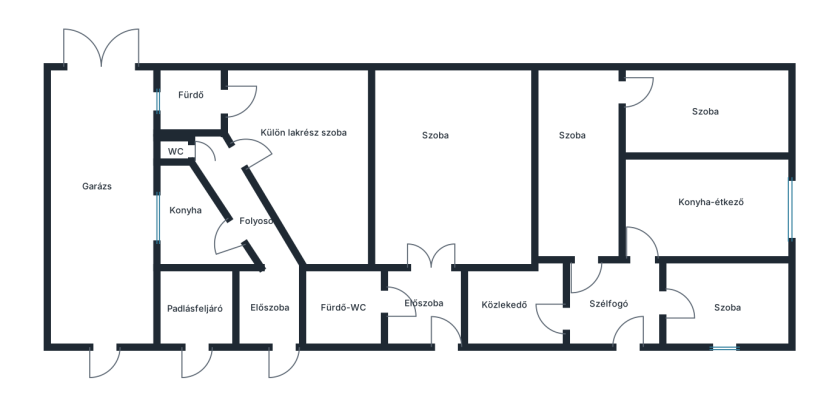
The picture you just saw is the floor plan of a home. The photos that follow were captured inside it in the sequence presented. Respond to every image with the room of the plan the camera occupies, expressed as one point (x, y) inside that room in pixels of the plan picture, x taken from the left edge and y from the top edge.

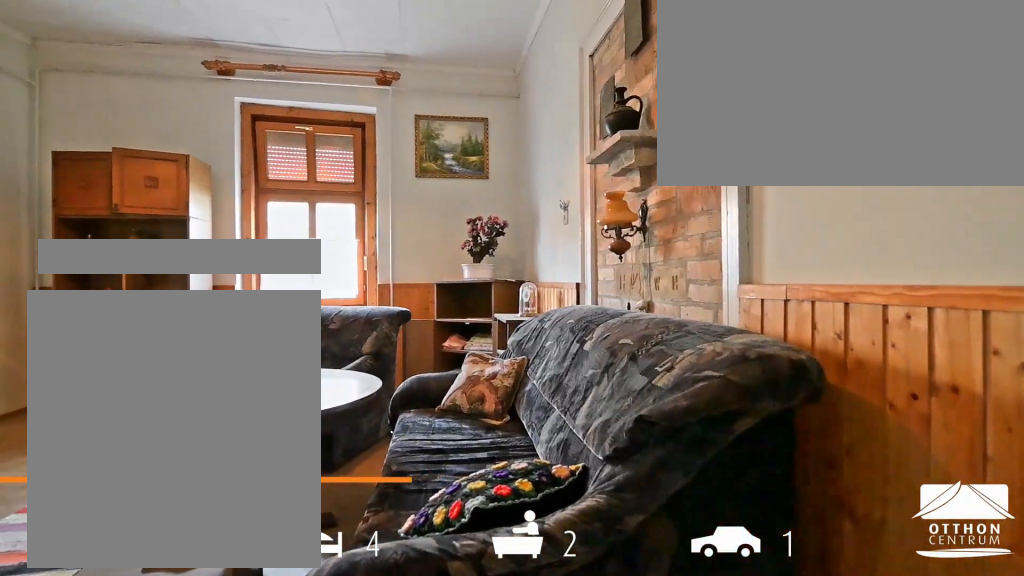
(322, 179)
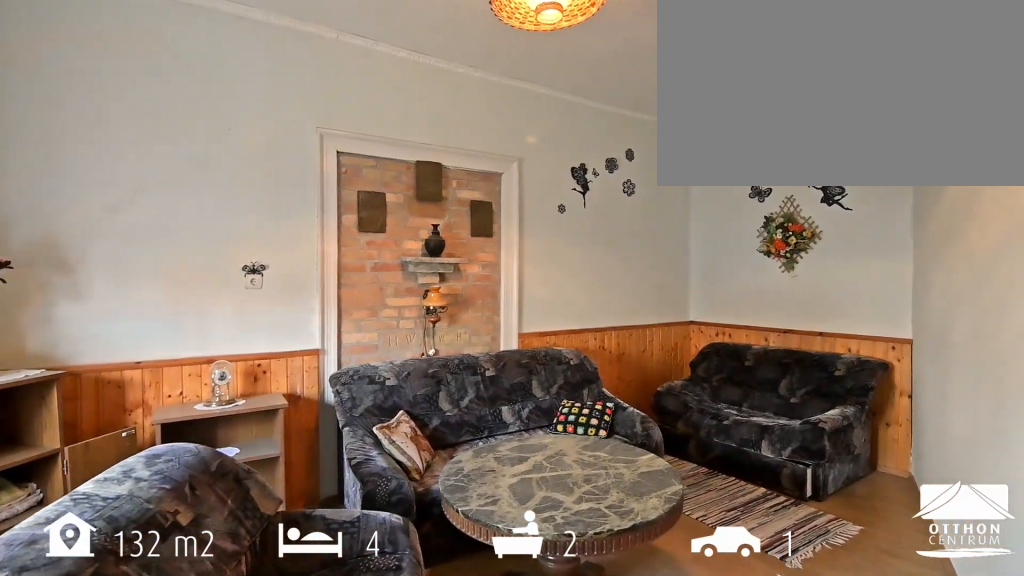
(322, 179)
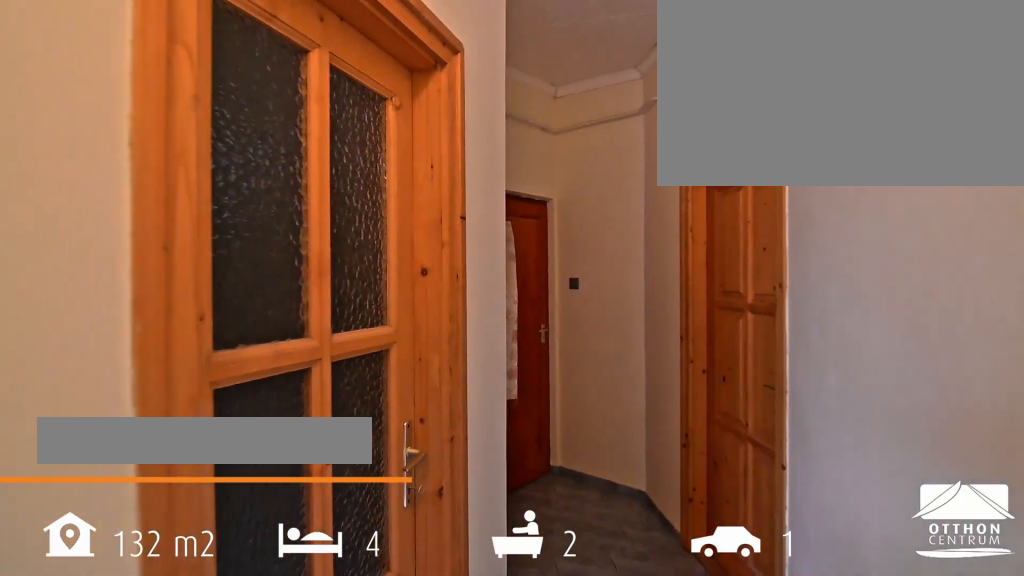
(270, 242)
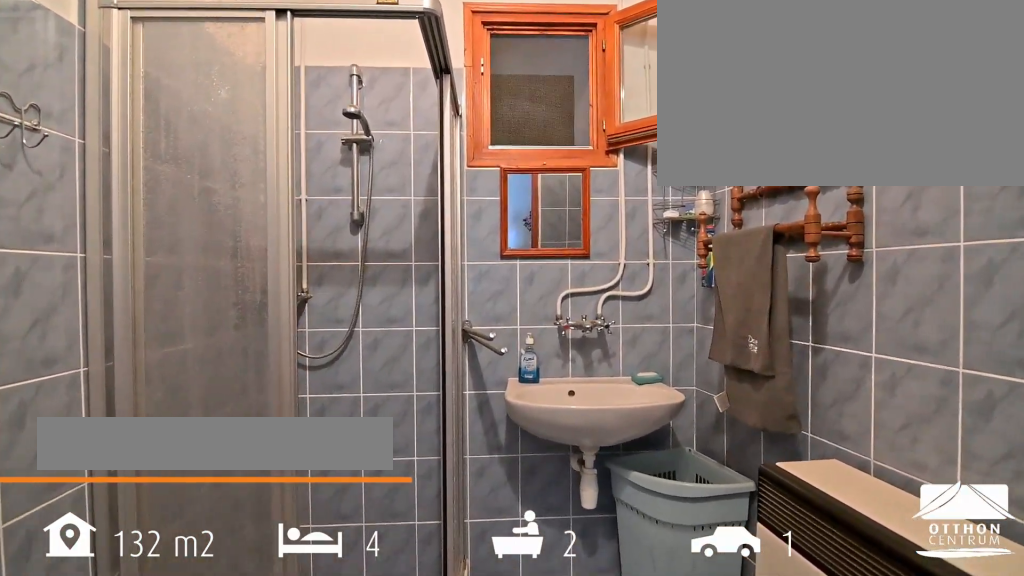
(193, 110)
